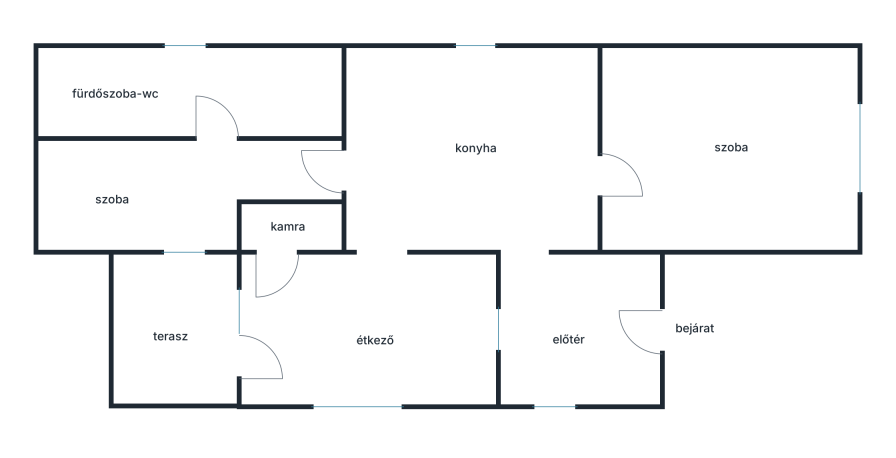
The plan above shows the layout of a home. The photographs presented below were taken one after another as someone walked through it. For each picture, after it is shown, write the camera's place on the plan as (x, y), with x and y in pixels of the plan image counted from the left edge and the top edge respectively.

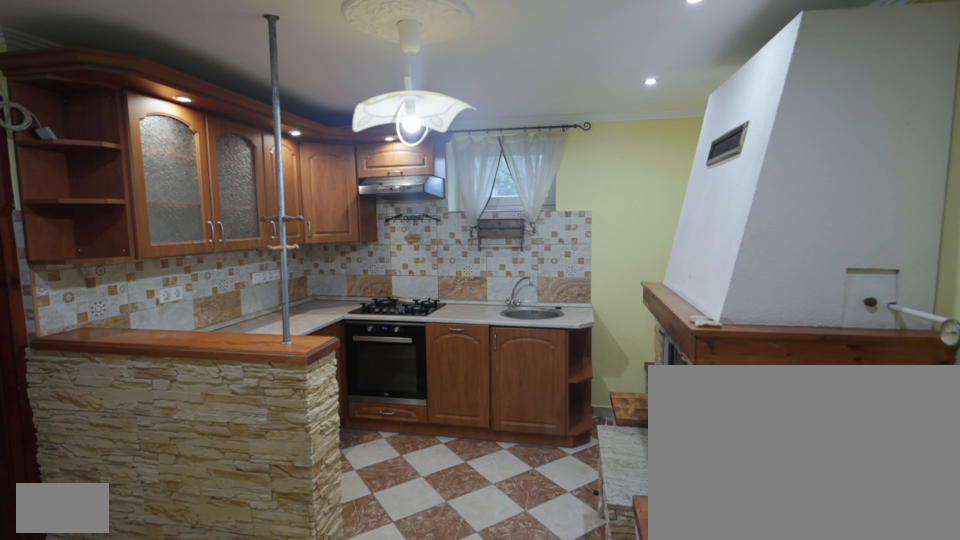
(514, 211)
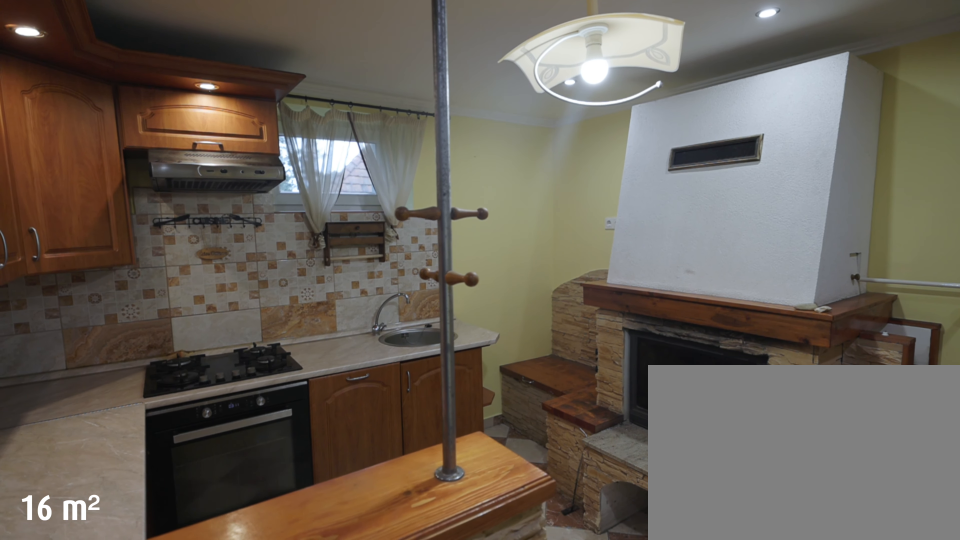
(444, 178)
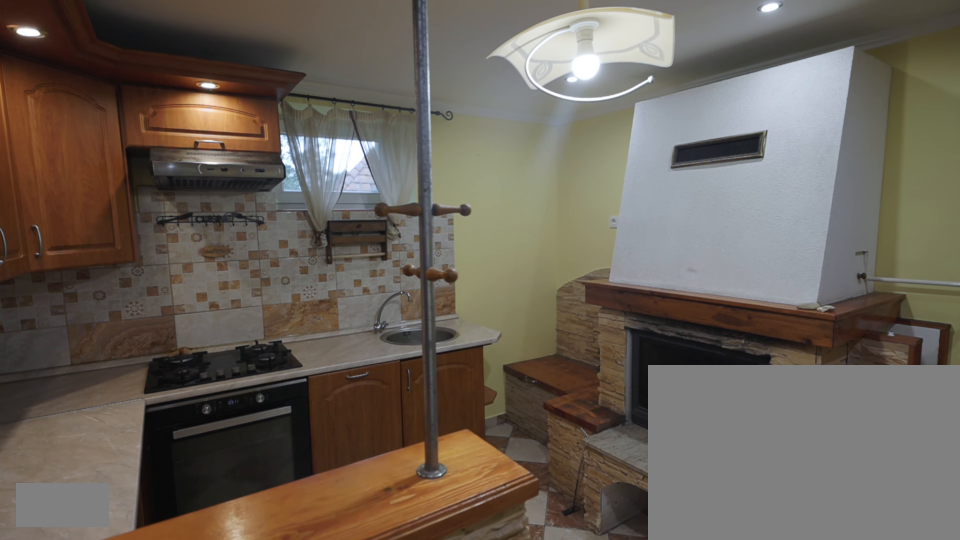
(452, 178)
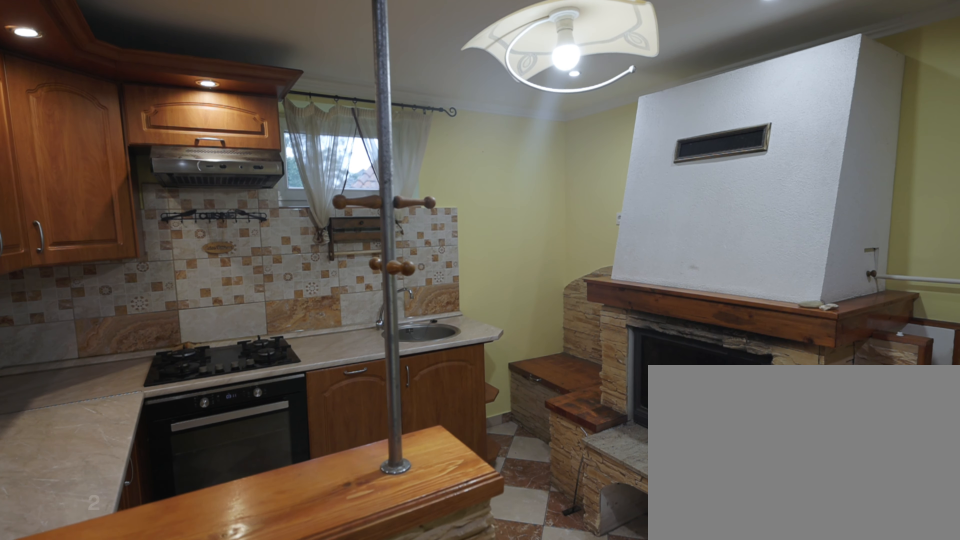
(464, 178)
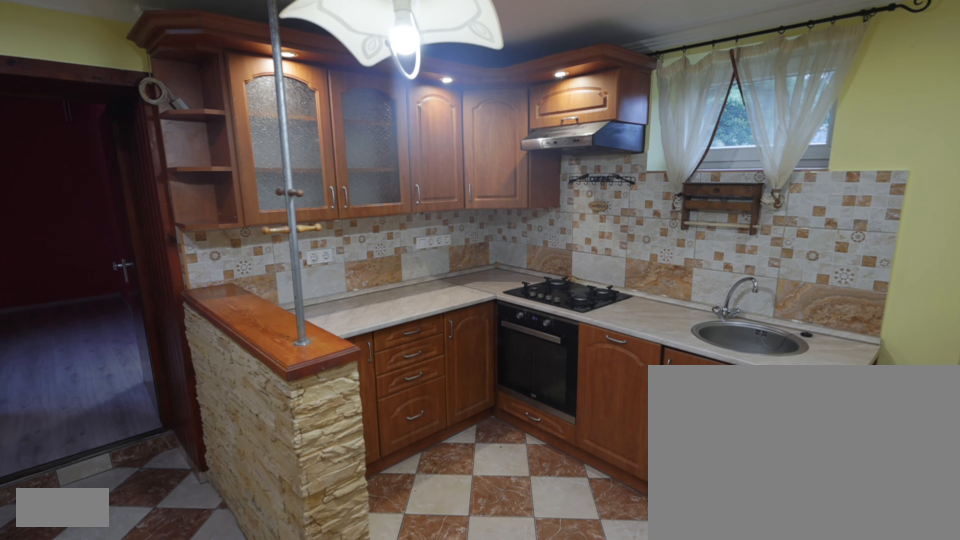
(496, 152)
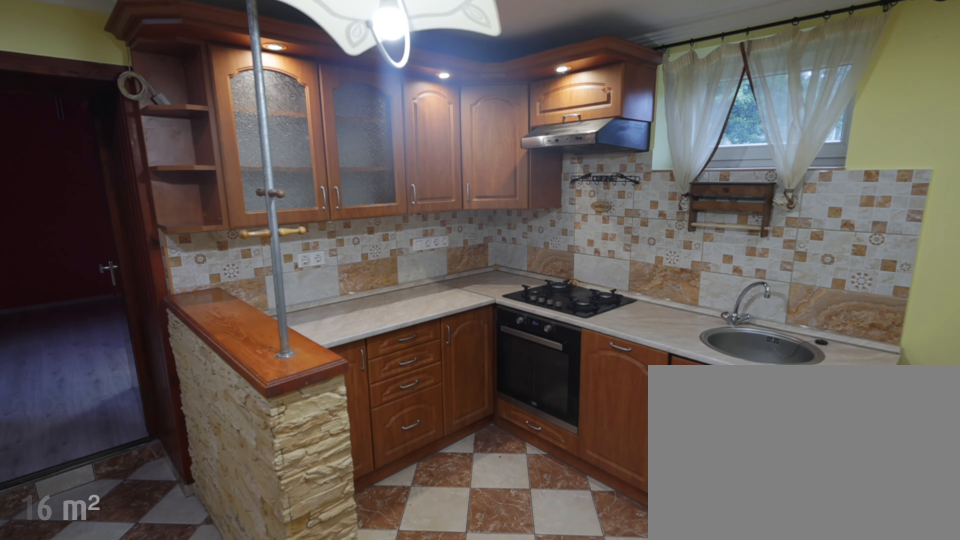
(485, 149)
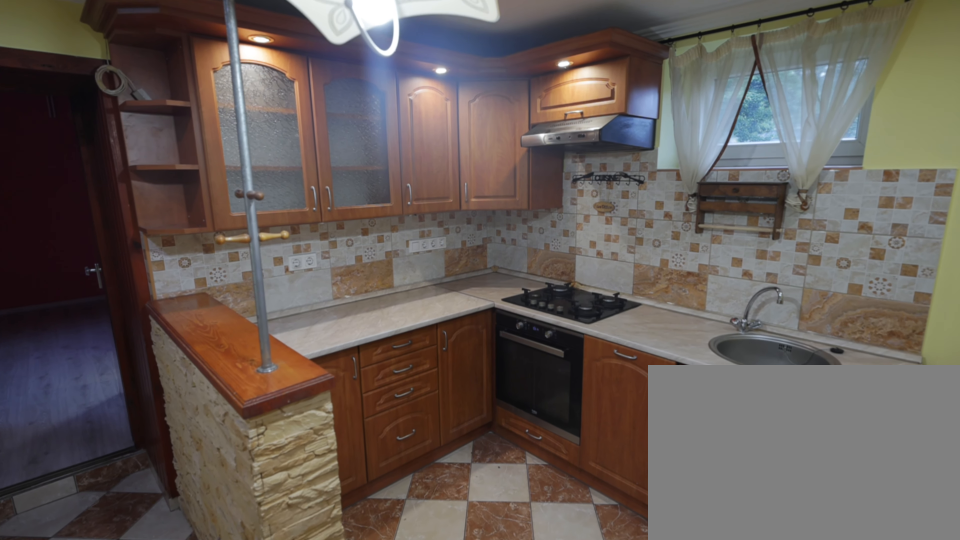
(477, 147)
